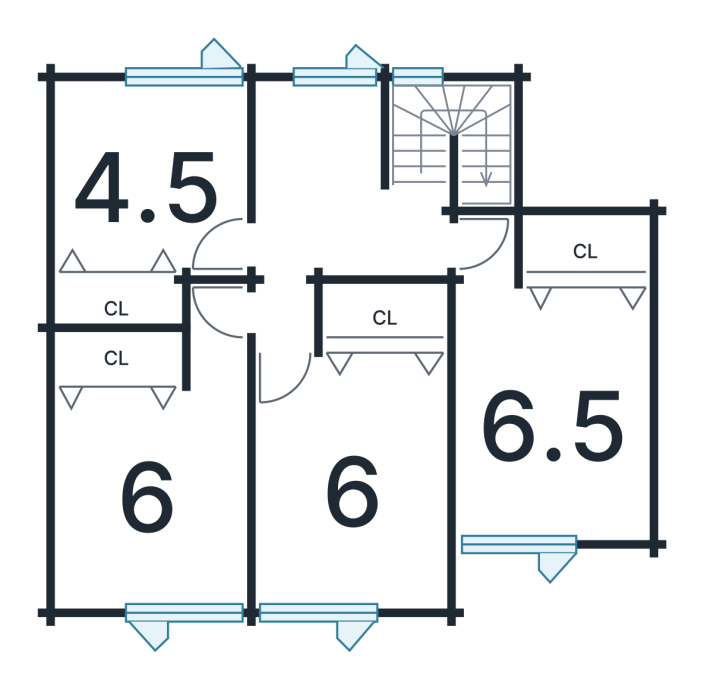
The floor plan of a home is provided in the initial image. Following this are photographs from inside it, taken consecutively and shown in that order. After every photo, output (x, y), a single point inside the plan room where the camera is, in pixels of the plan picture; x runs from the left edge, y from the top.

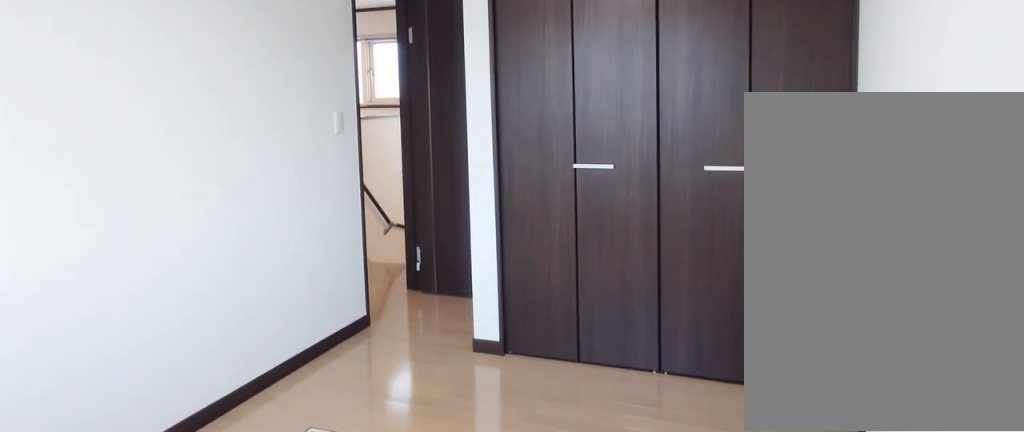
(571, 314)
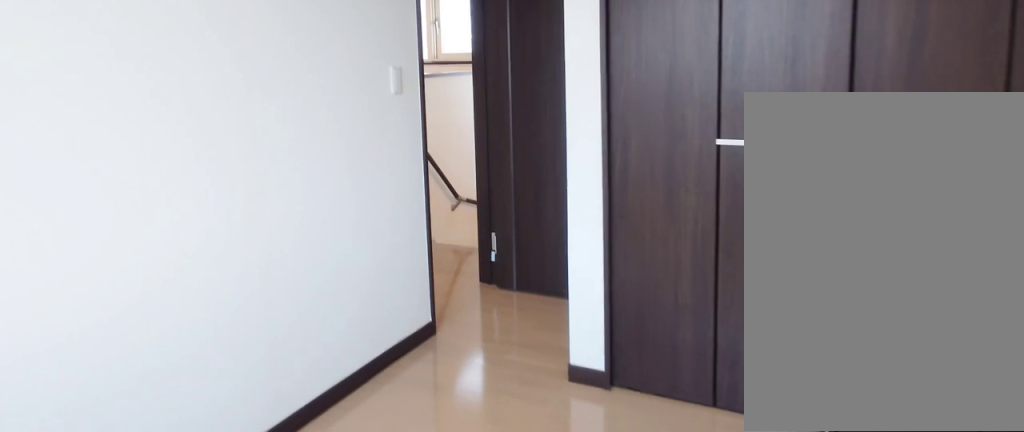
(571, 314)
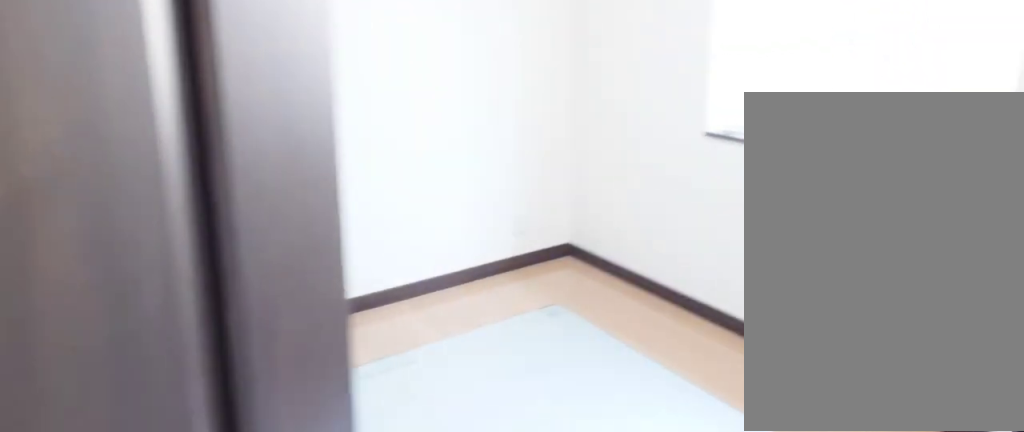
(155, 100)
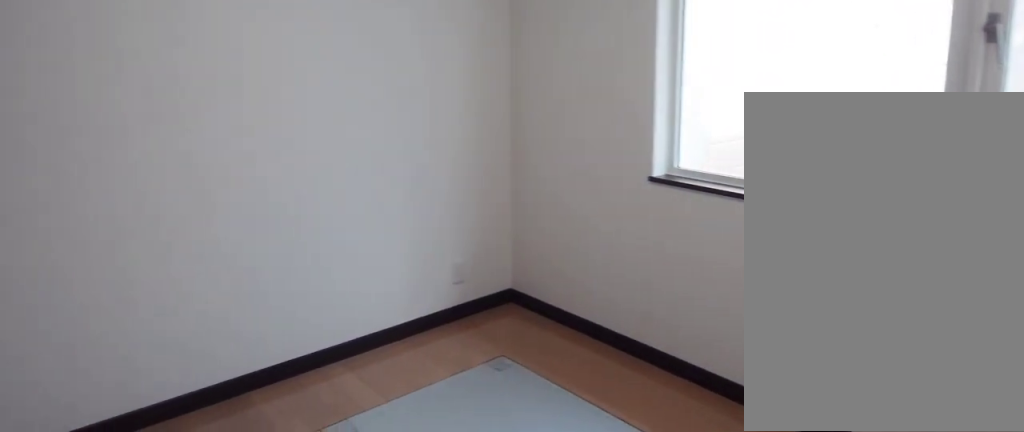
(155, 100)
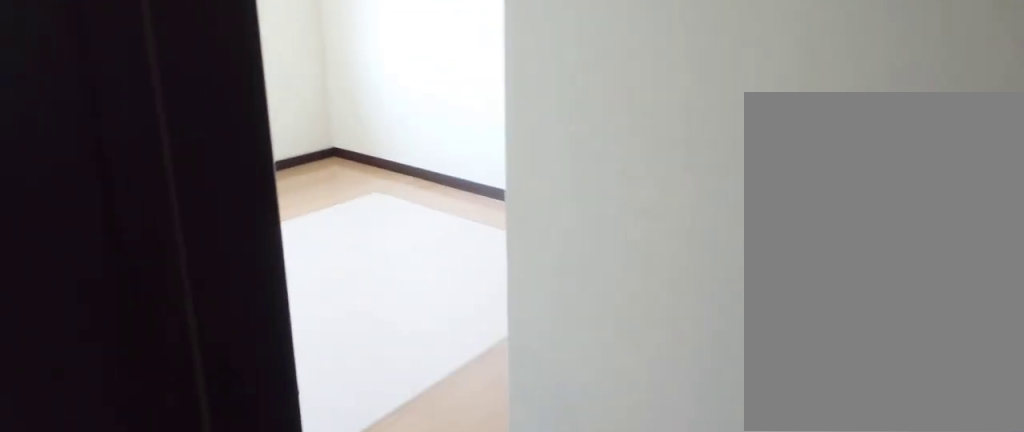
(135, 490)
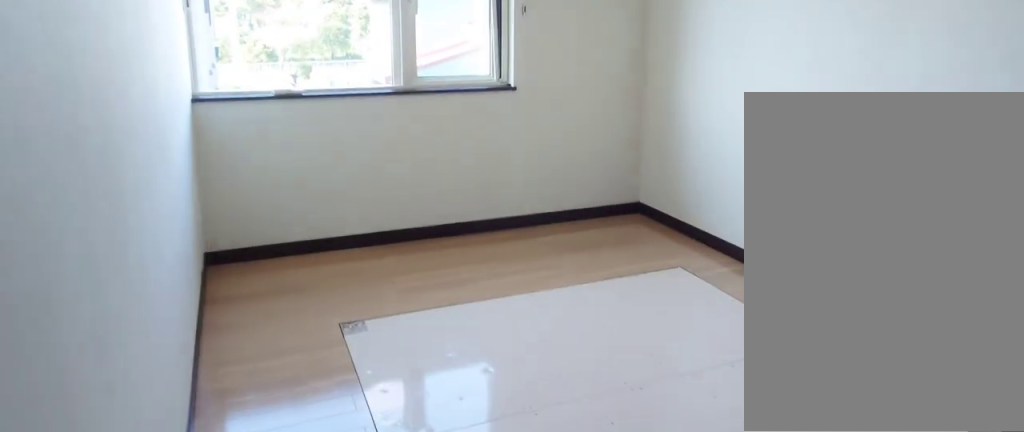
(135, 490)
